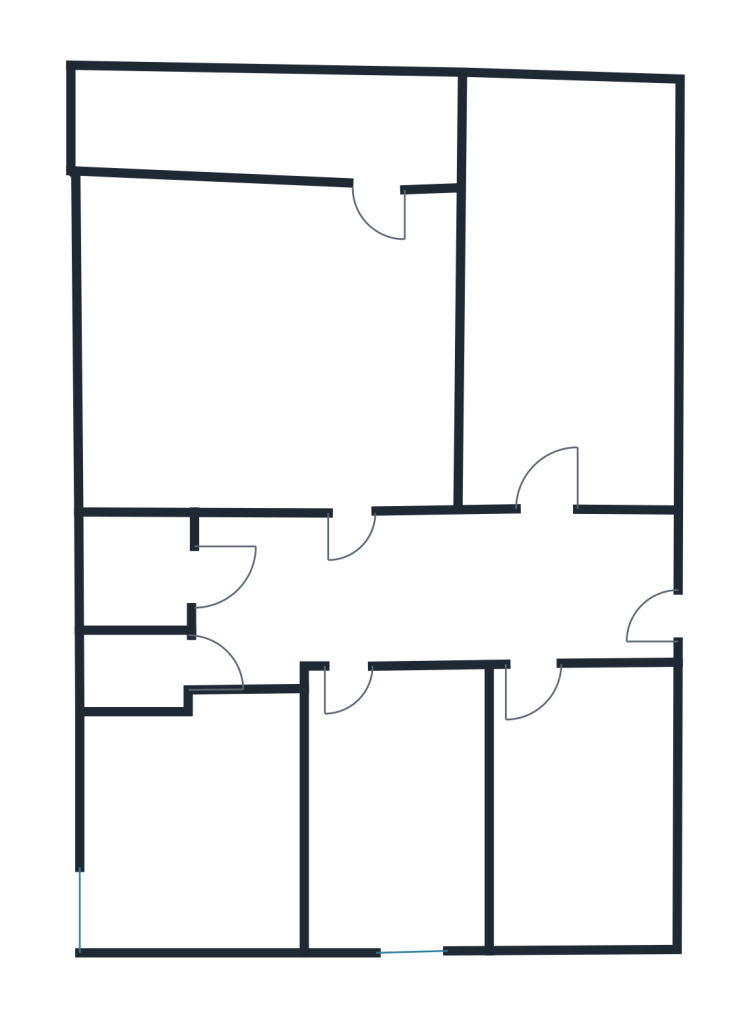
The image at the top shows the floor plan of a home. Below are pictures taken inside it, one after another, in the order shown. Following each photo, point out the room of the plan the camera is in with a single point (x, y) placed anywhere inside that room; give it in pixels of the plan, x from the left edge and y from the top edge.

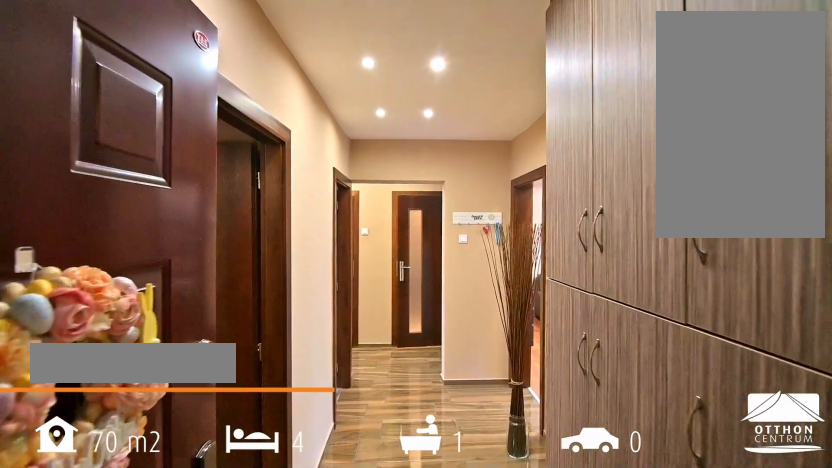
(472, 592)
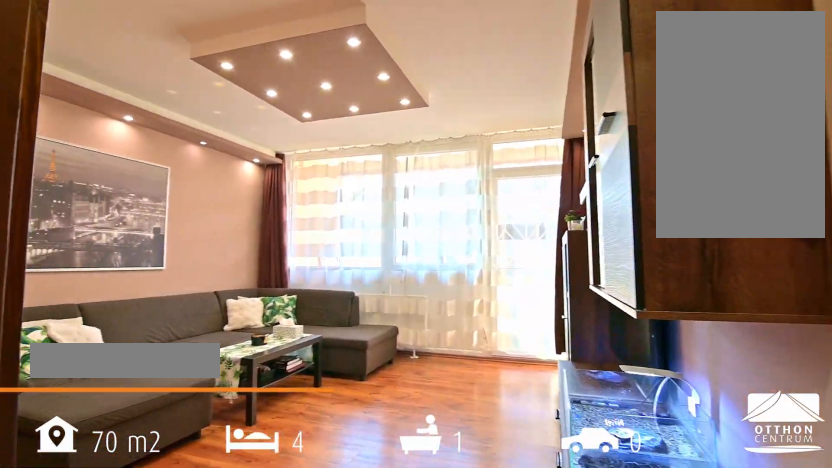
(272, 344)
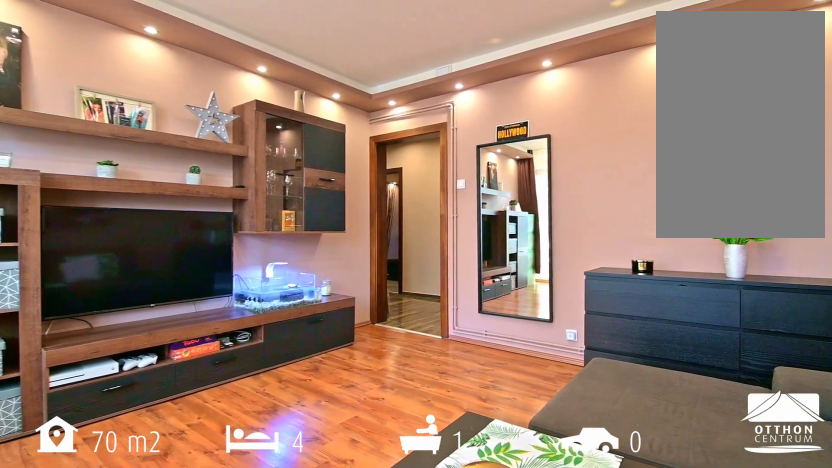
(271, 344)
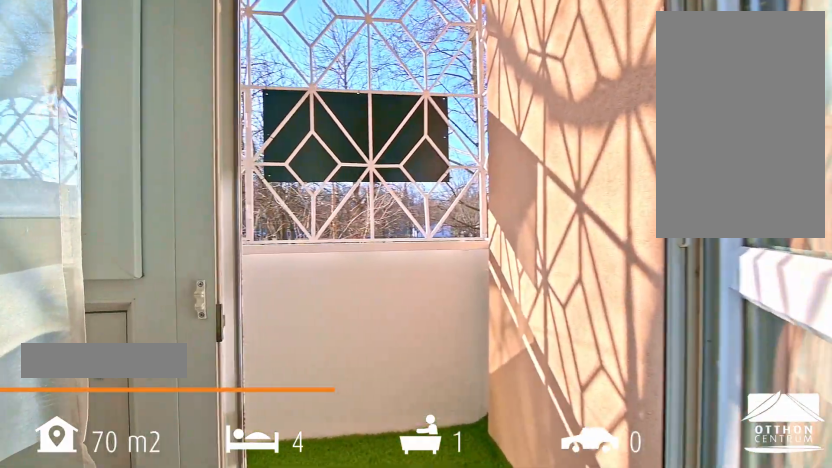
(272, 128)
